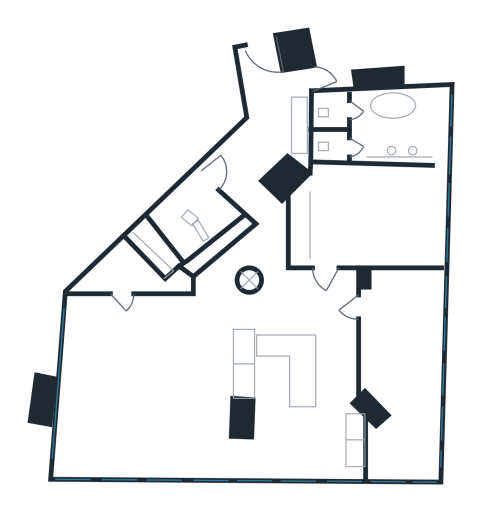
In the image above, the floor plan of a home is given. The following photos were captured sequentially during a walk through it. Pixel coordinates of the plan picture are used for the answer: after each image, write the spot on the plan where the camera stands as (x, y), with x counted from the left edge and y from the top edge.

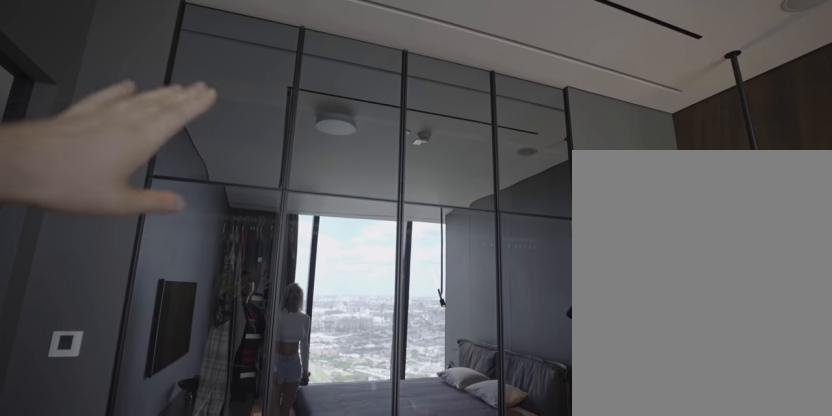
(321, 246)
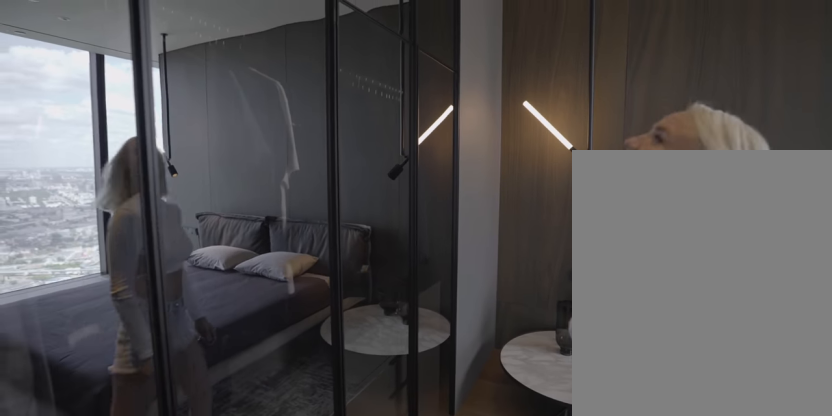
(321, 231)
